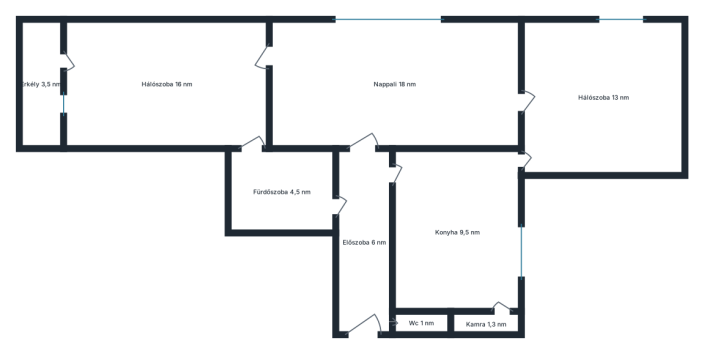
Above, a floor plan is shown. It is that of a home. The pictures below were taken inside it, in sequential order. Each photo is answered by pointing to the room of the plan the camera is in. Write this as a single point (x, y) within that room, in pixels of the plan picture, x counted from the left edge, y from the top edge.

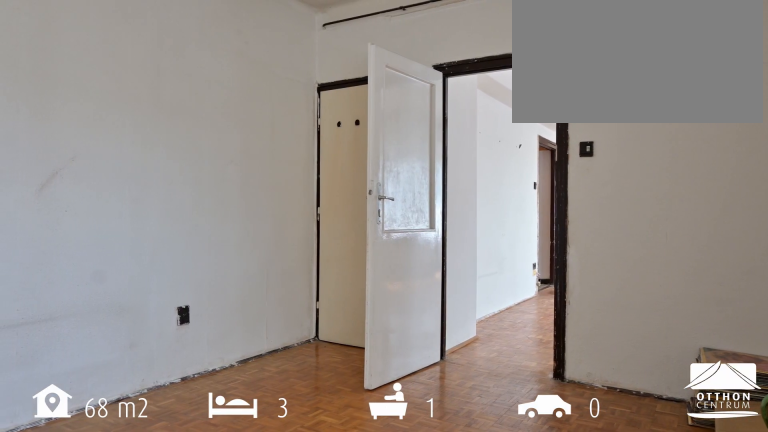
(607, 99)
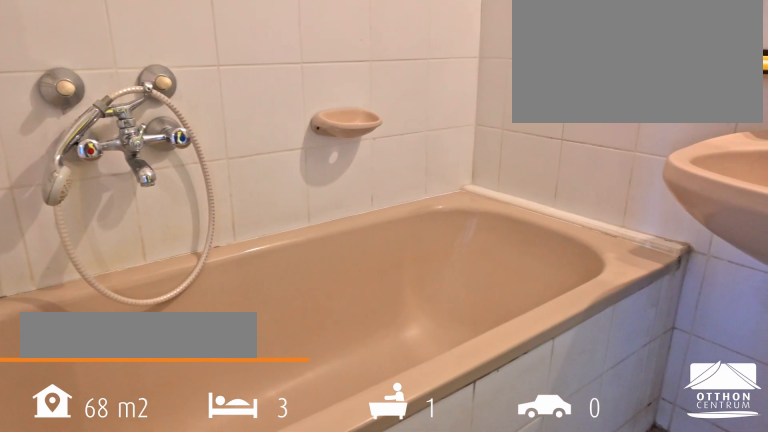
(283, 194)
